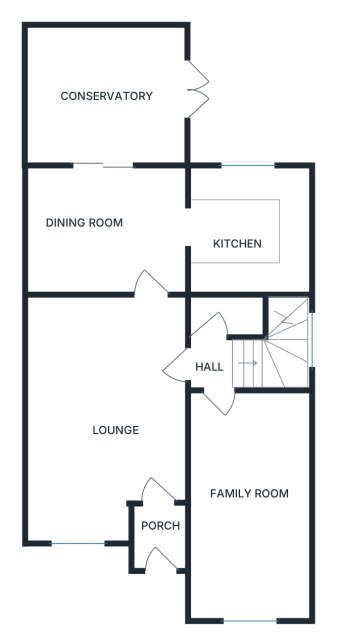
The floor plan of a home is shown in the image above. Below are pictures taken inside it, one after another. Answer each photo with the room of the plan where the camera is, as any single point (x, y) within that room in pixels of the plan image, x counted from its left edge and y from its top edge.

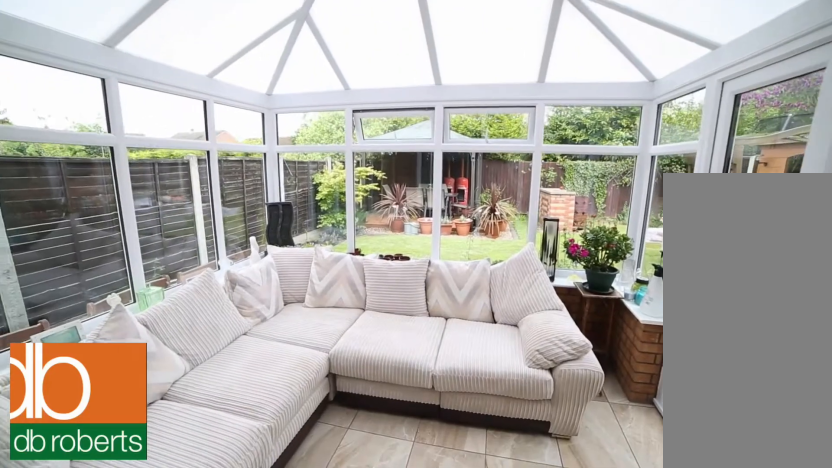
(110, 96)
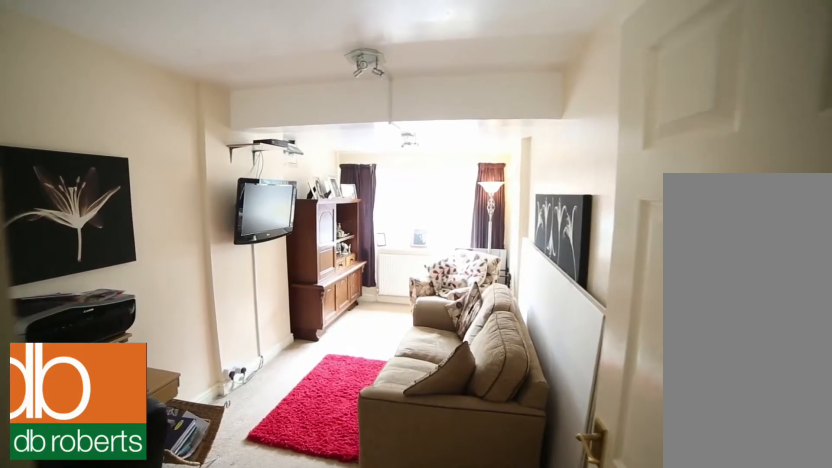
(249, 506)
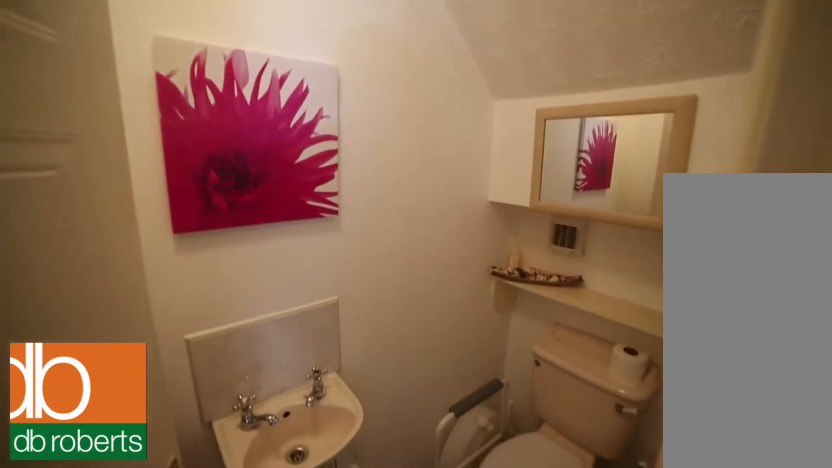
(230, 313)
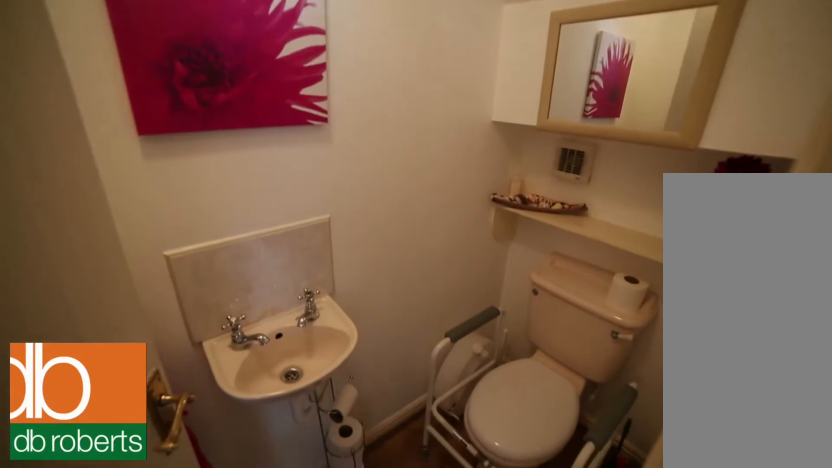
(230, 313)
